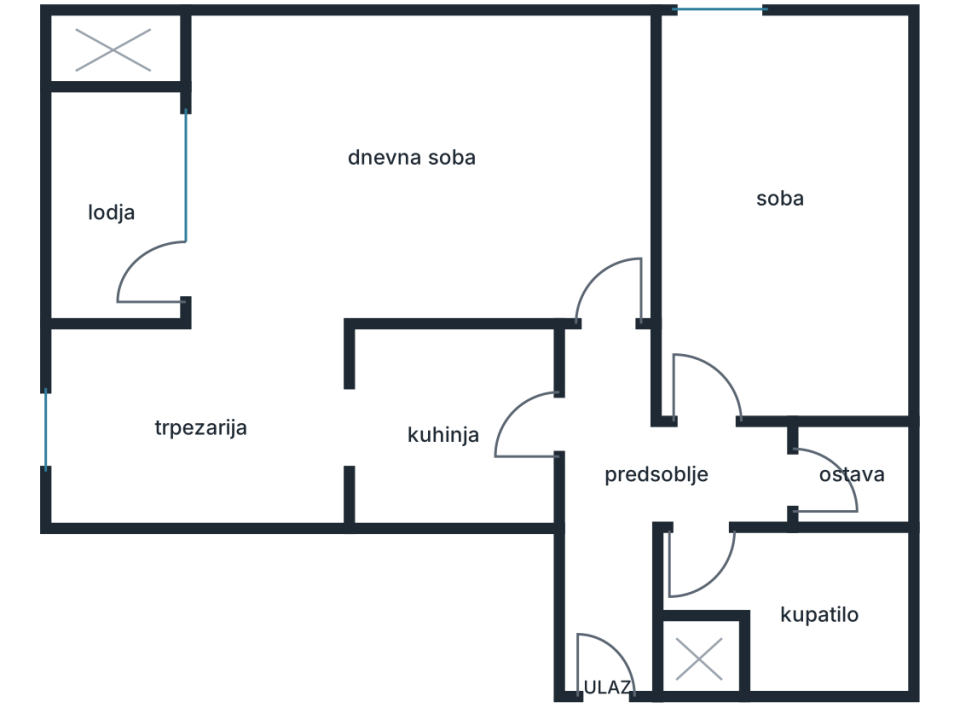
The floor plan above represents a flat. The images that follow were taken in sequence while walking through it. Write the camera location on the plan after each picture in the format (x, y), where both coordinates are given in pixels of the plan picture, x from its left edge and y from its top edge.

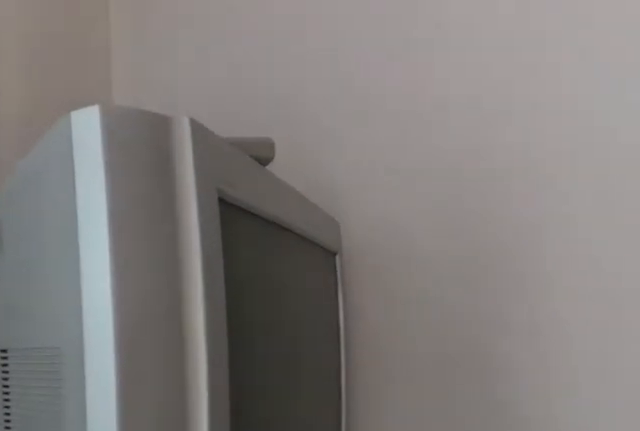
(707, 88)
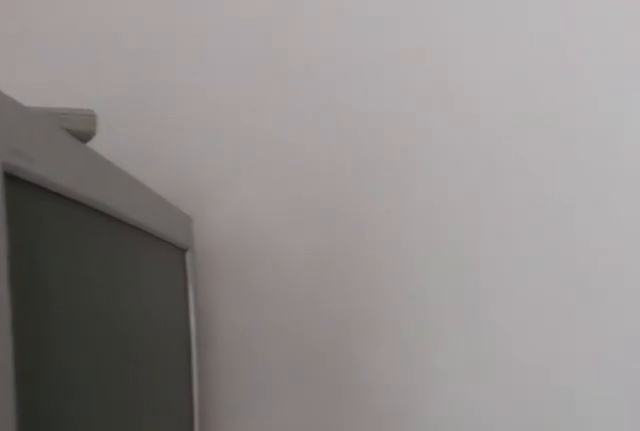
(701, 81)
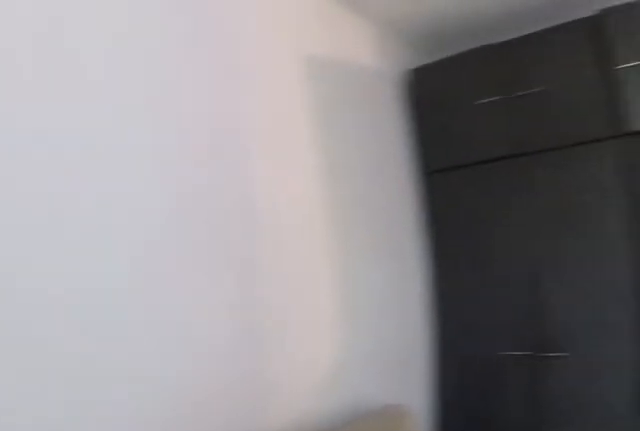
(698, 67)
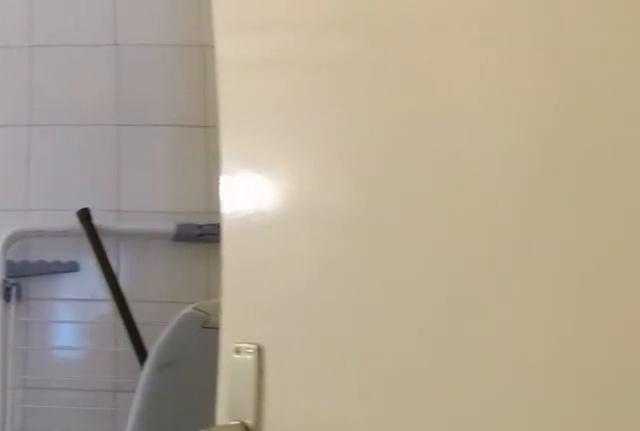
(724, 513)
